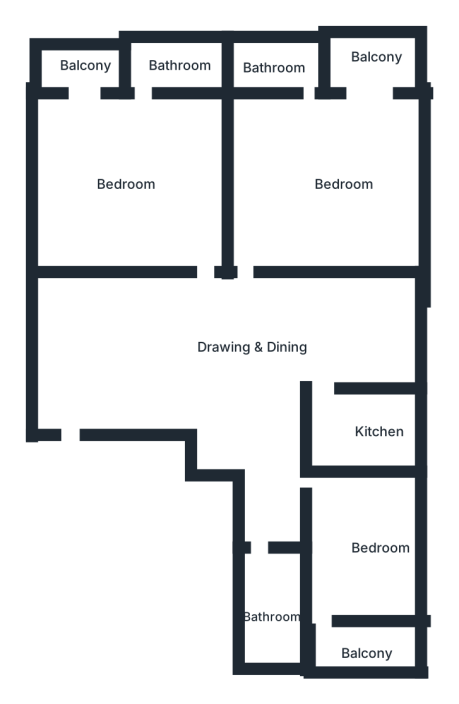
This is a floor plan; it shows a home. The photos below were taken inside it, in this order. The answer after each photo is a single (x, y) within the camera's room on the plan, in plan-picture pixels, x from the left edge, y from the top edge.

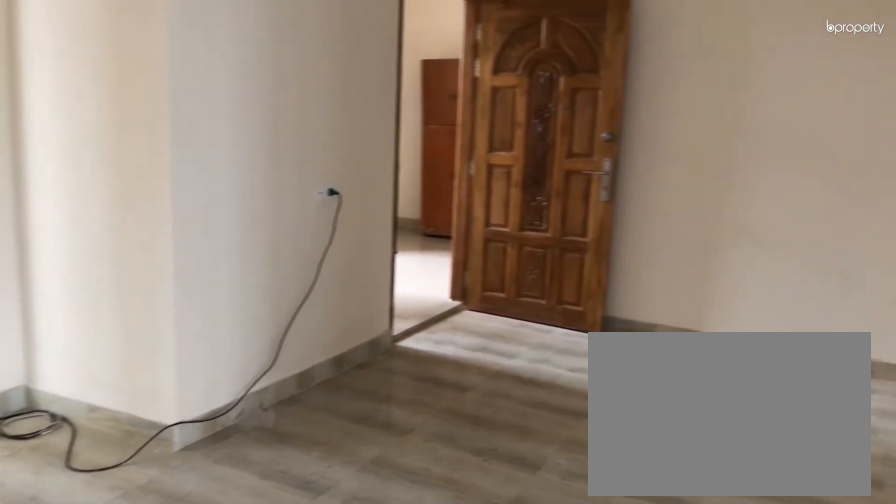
(216, 355)
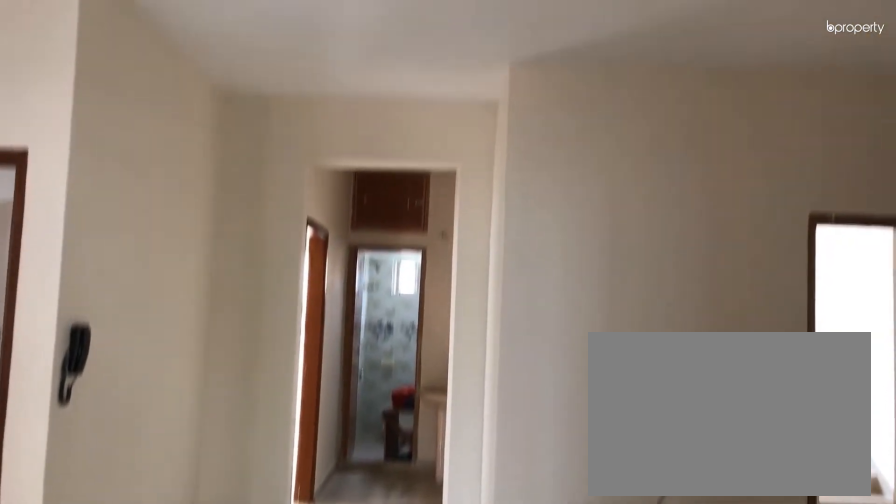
(216, 355)
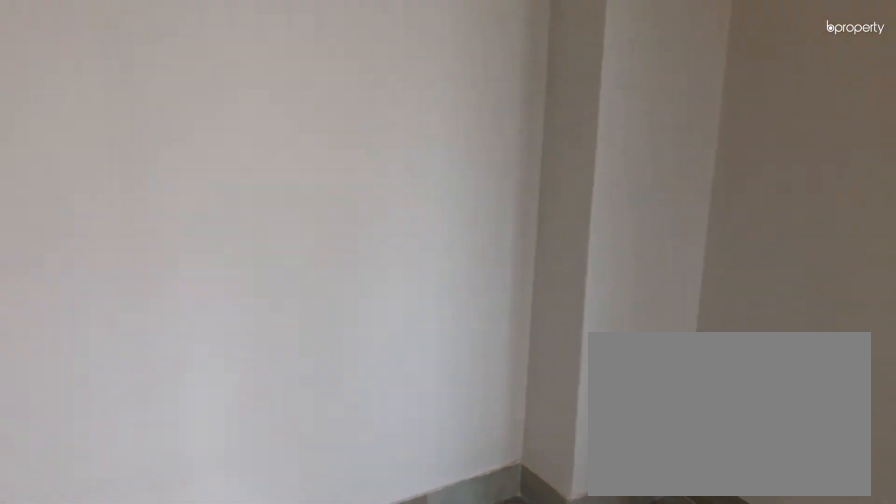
(379, 548)
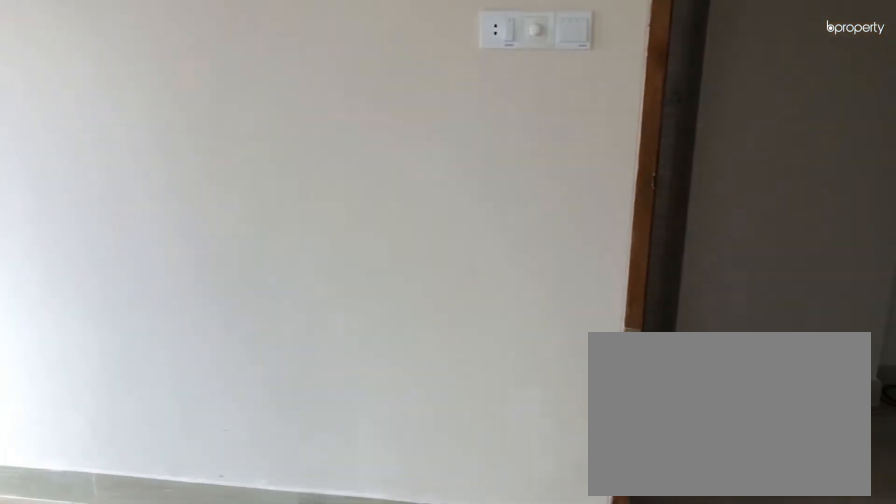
(379, 548)
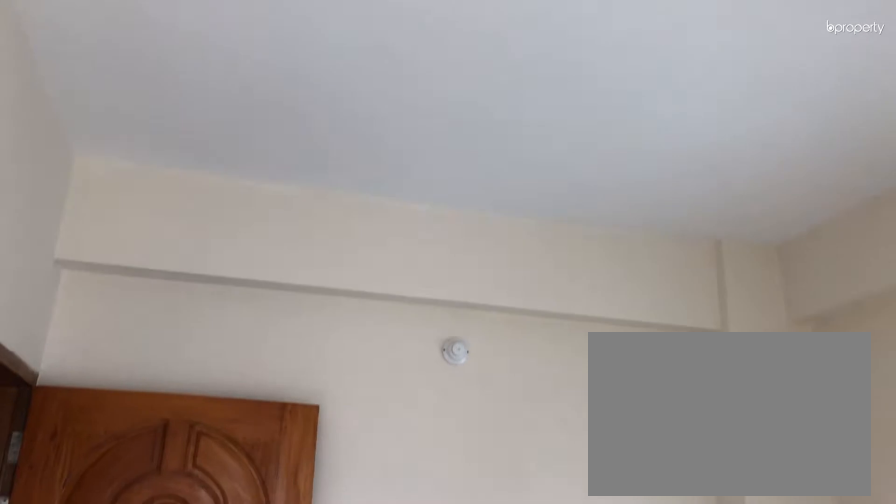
(379, 548)
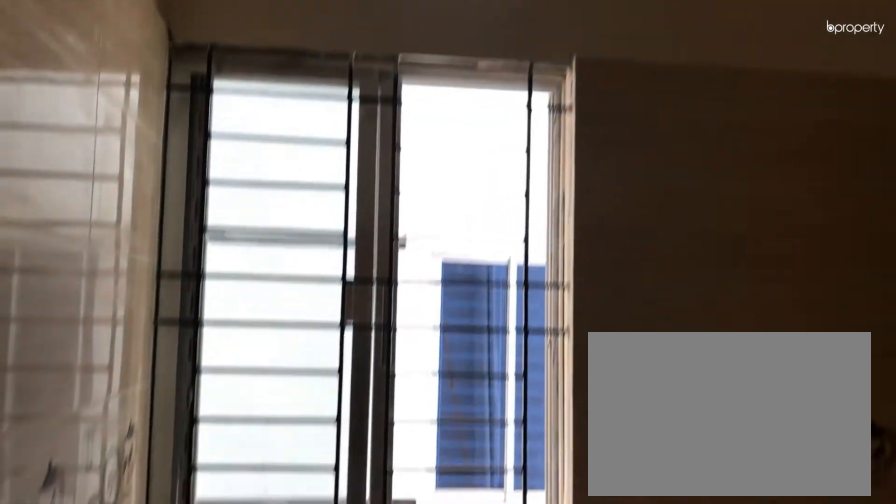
(376, 443)
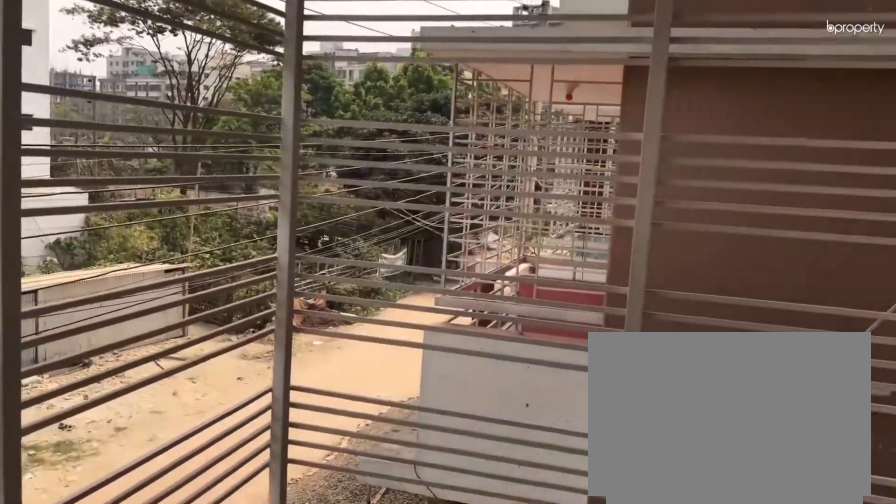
(372, 73)
